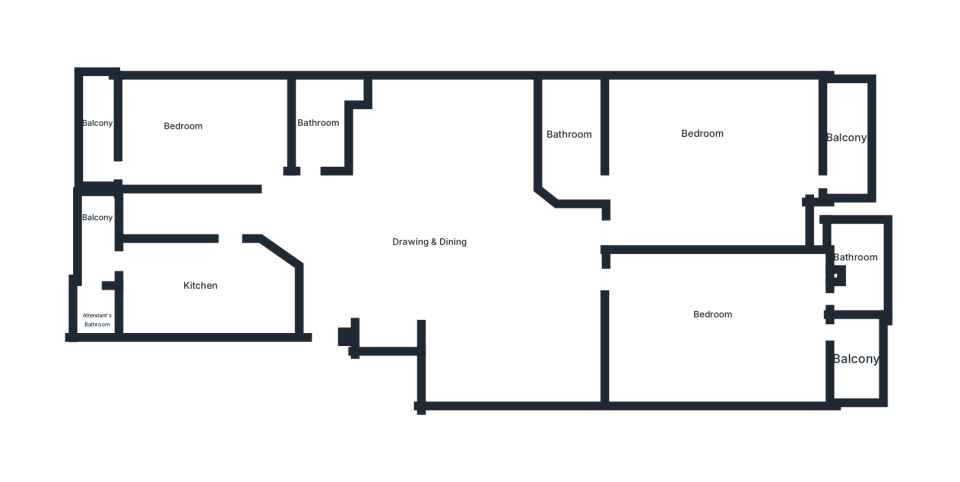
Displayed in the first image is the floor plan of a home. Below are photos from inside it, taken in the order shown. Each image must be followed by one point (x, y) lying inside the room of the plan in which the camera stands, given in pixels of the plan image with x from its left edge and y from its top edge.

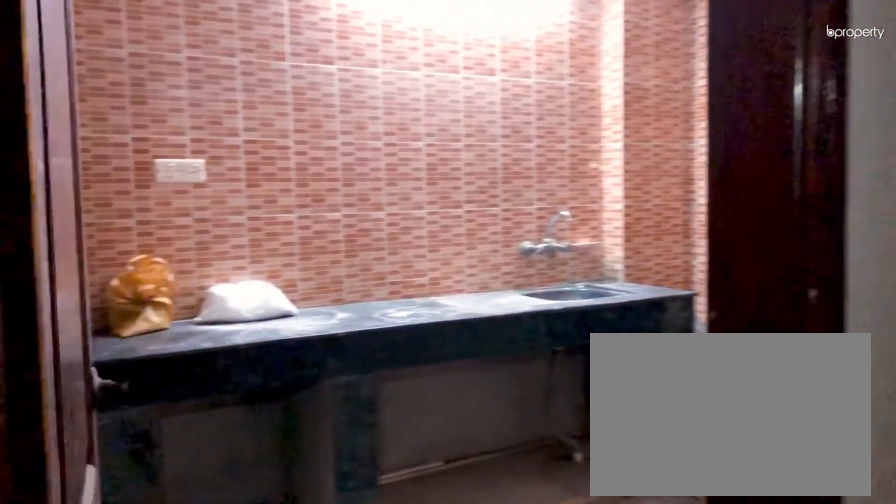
(227, 265)
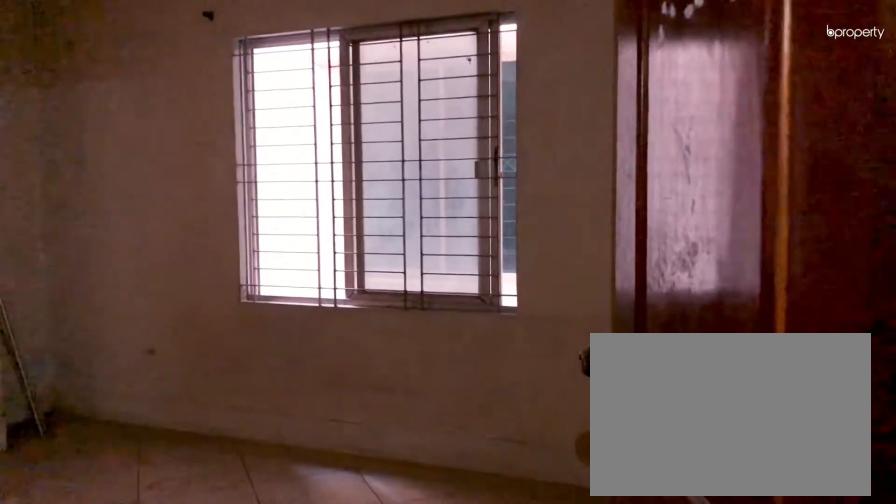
(181, 117)
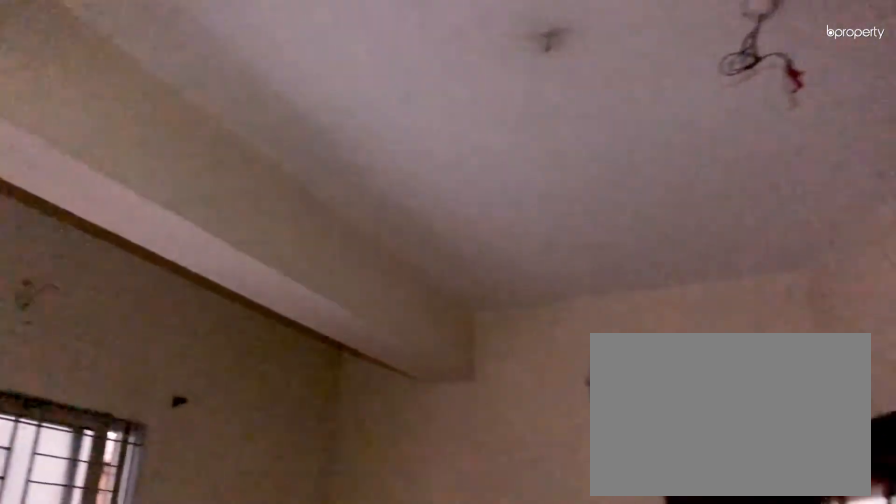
(181, 117)
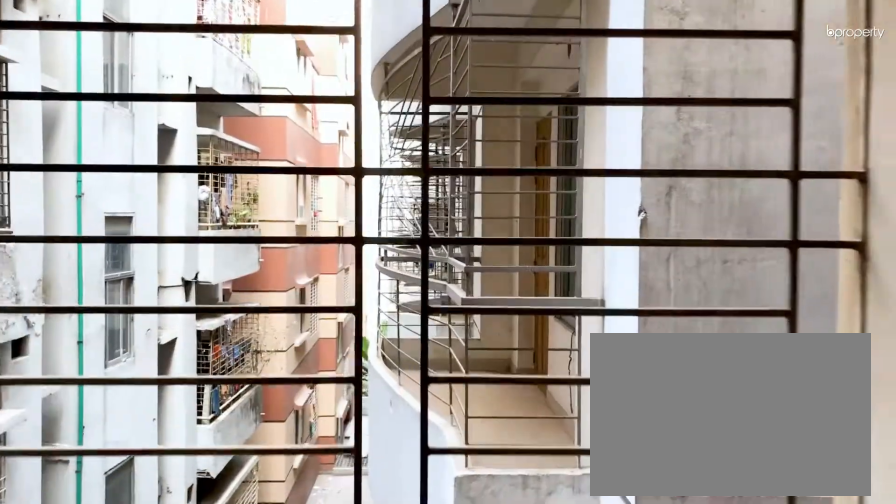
(98, 134)
